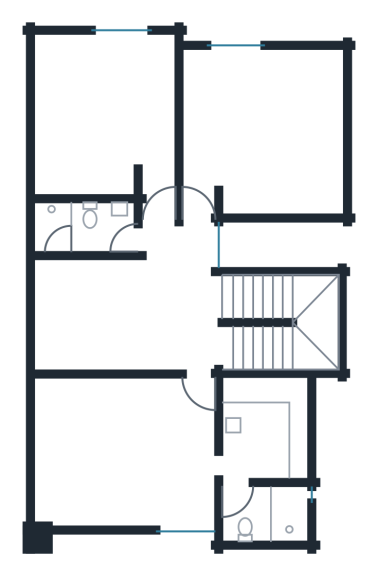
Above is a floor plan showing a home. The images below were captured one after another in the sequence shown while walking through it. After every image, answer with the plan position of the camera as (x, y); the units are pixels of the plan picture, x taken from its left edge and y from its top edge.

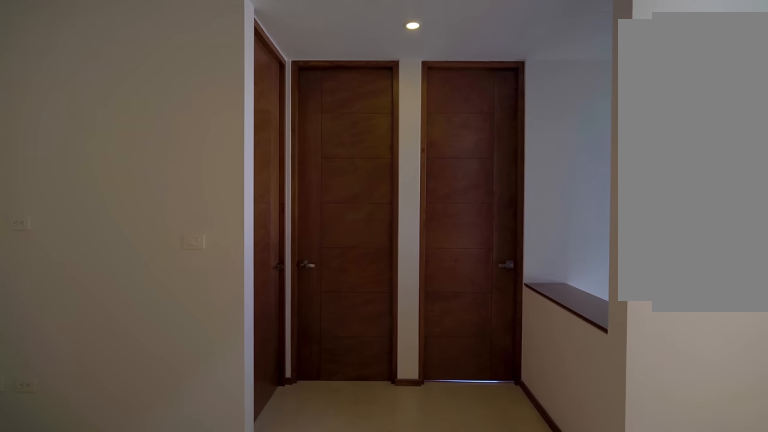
(170, 303)
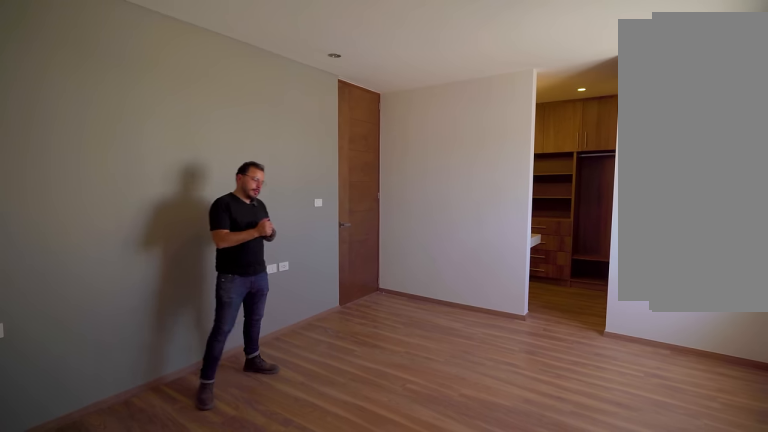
(56, 506)
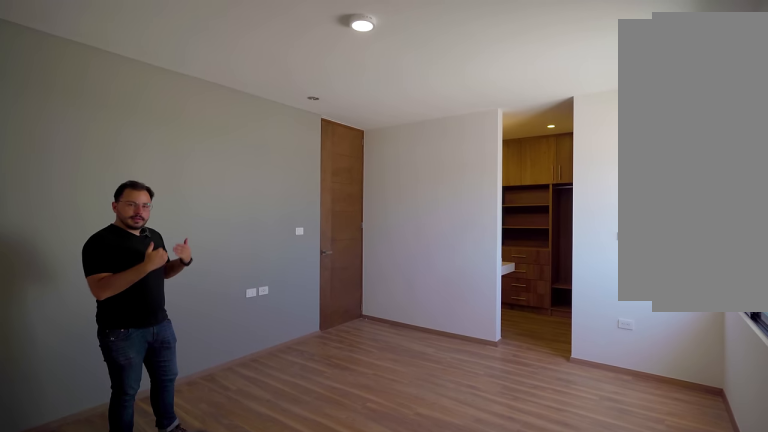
(54, 504)
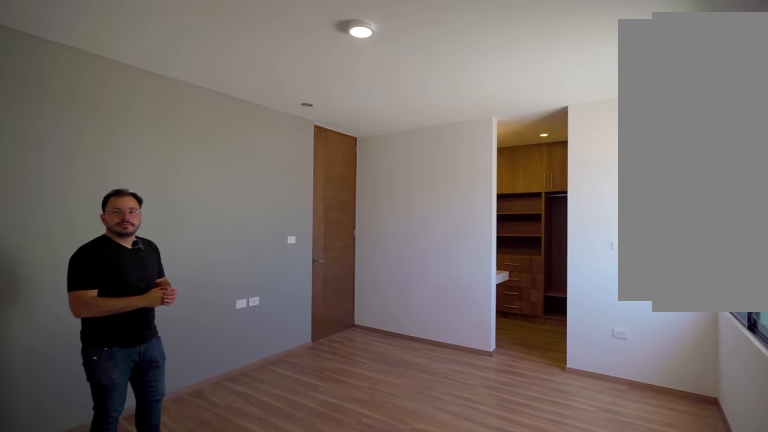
(54, 504)
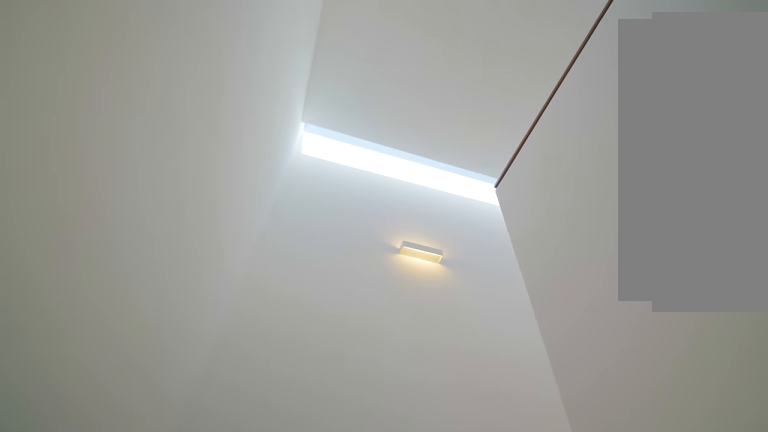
(286, 302)
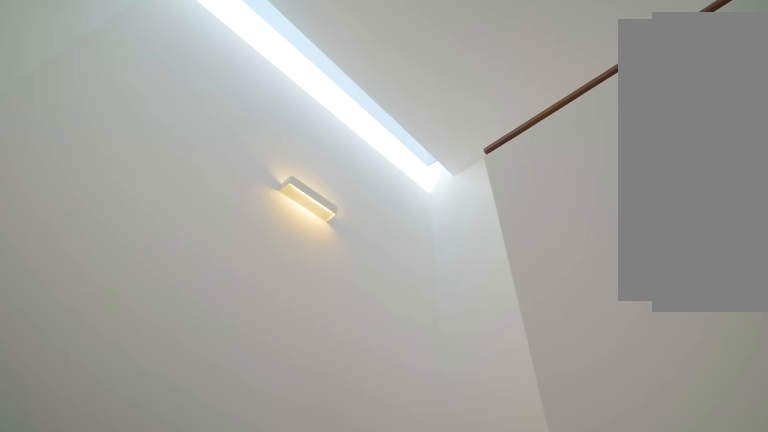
(297, 299)
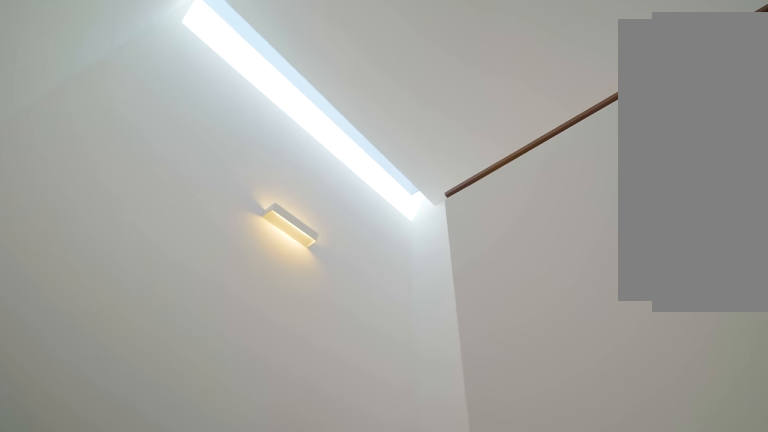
(297, 299)
